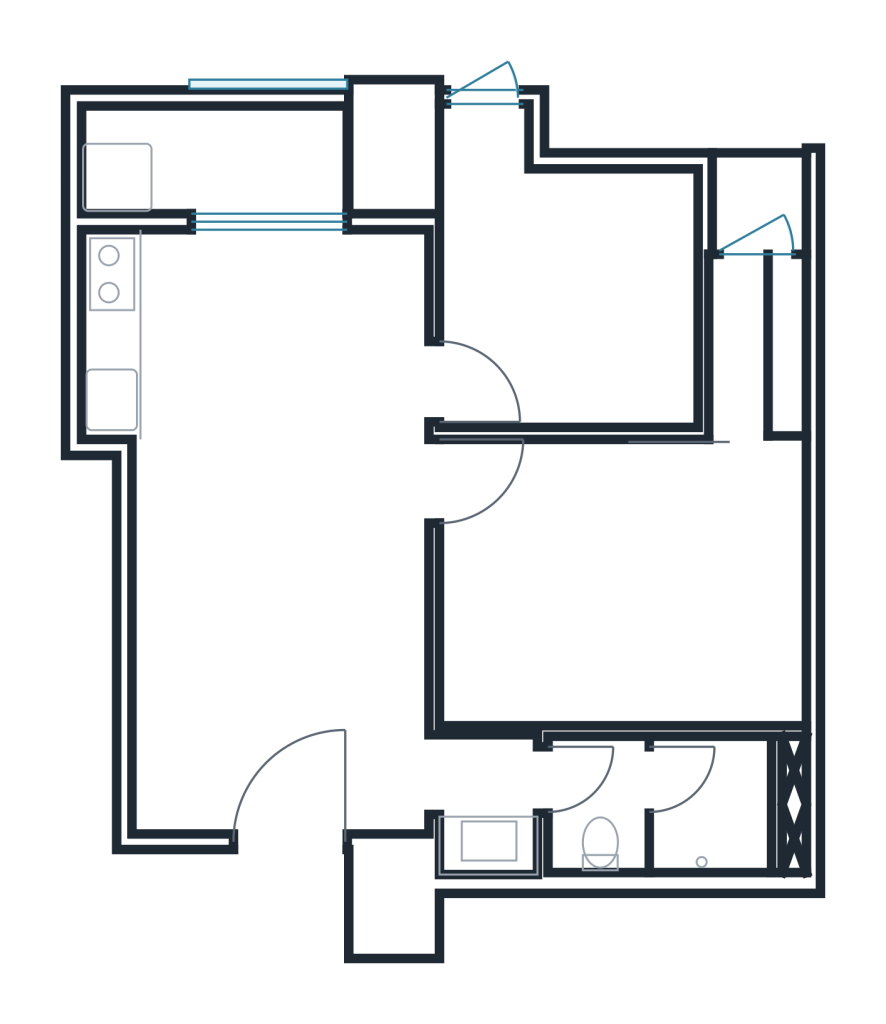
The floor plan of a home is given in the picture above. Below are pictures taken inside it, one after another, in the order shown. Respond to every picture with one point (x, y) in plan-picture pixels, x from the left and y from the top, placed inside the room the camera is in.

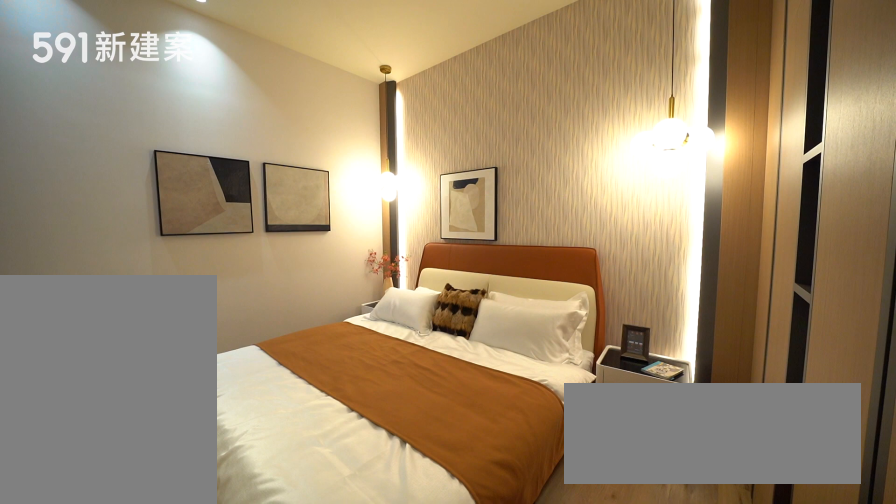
(623, 577)
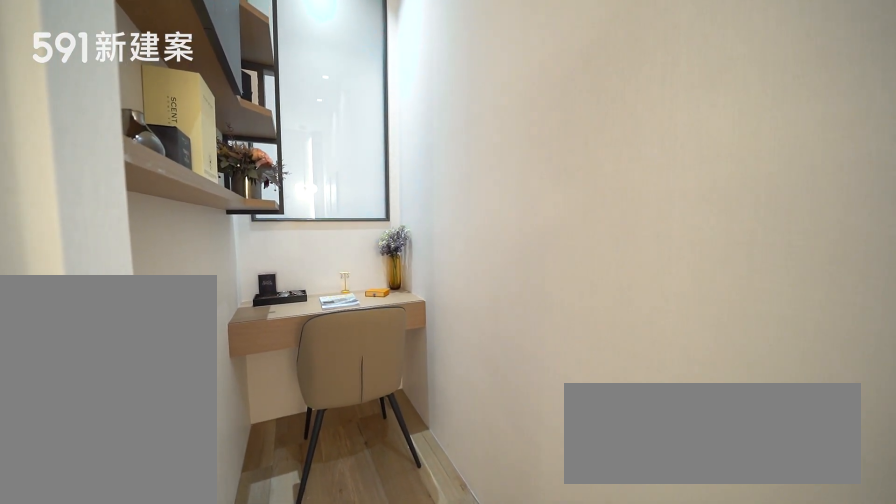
(753, 335)
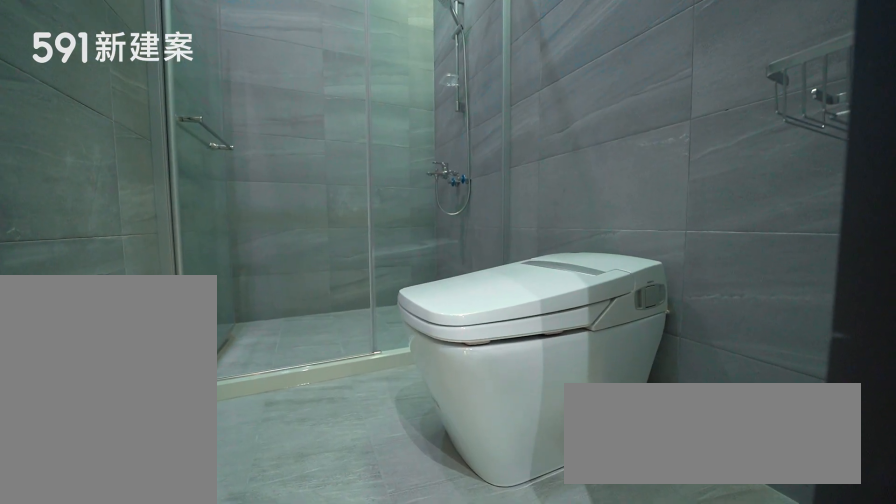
(632, 809)
